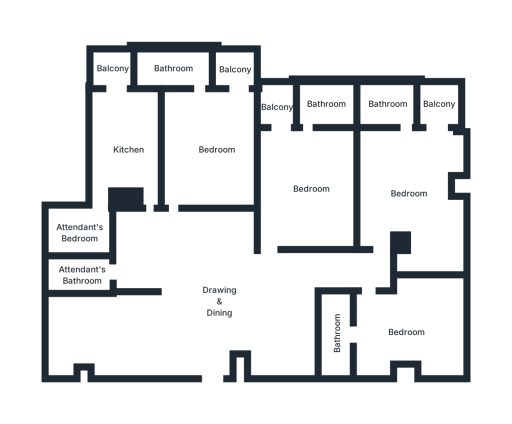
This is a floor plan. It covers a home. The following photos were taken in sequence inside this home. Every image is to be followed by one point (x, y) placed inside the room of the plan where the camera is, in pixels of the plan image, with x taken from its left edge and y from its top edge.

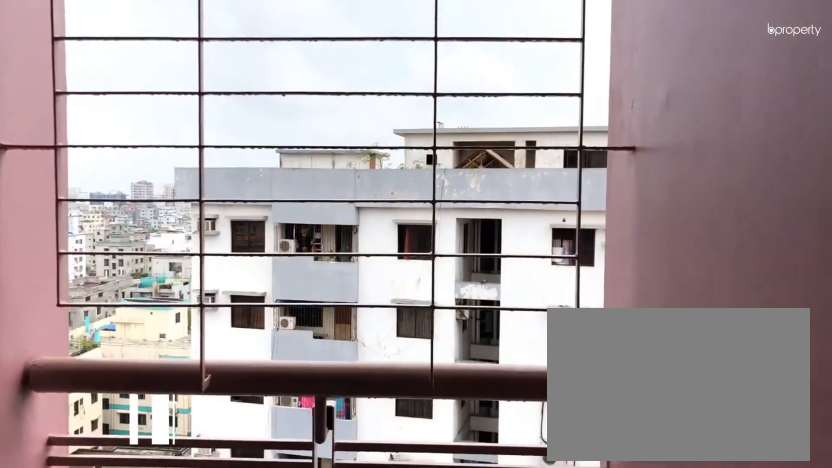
(277, 109)
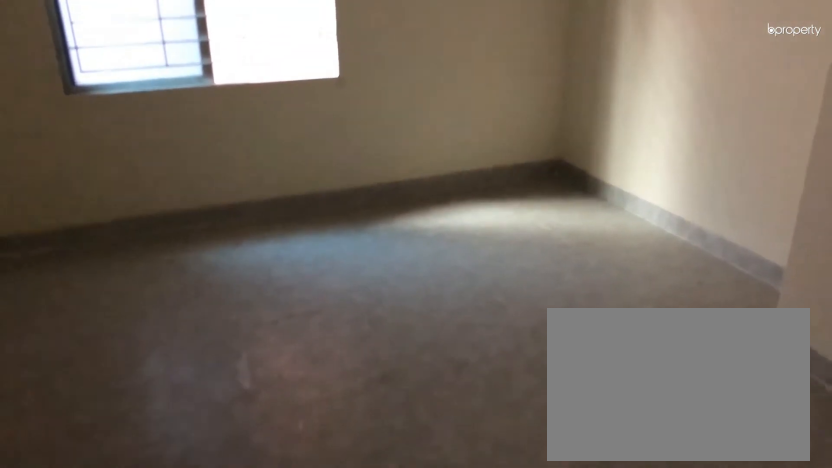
(405, 333)
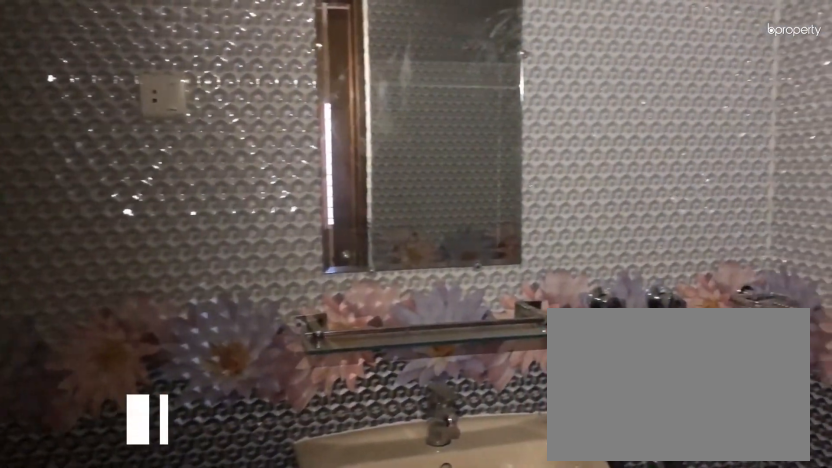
(337, 333)
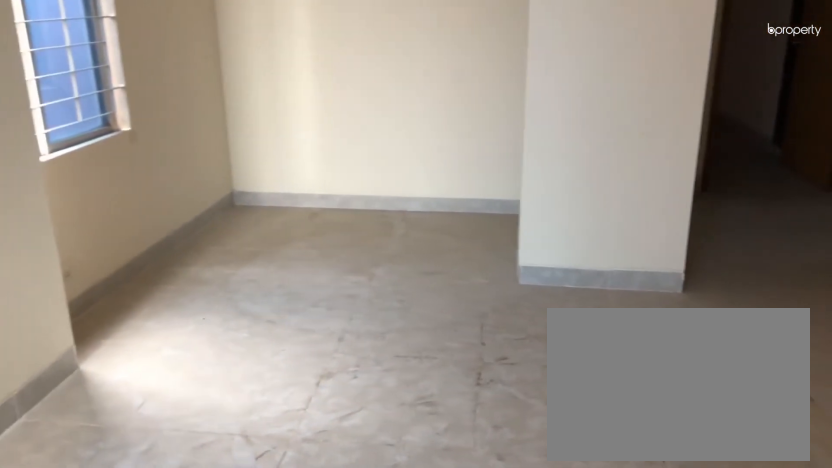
(410, 193)
